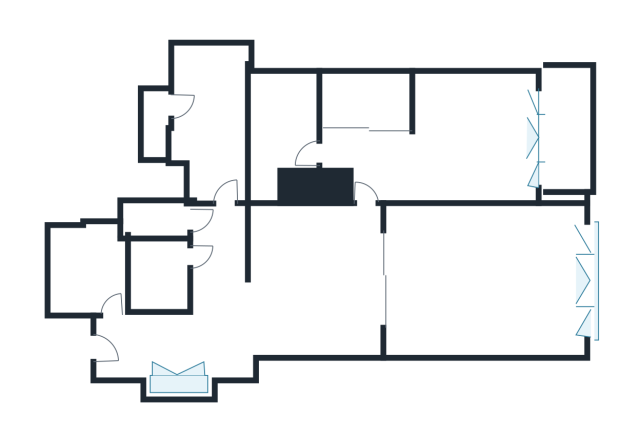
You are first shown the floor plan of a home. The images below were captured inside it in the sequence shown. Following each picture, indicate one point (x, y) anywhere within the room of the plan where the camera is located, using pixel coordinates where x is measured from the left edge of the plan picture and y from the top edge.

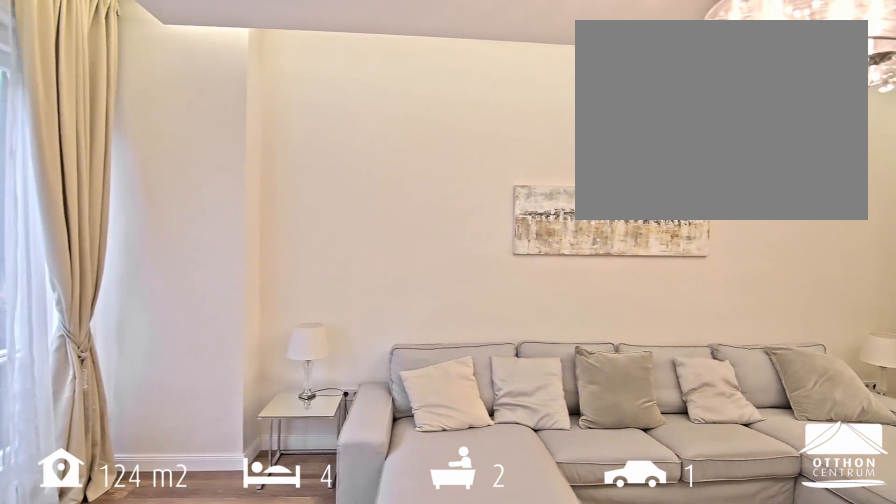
(487, 287)
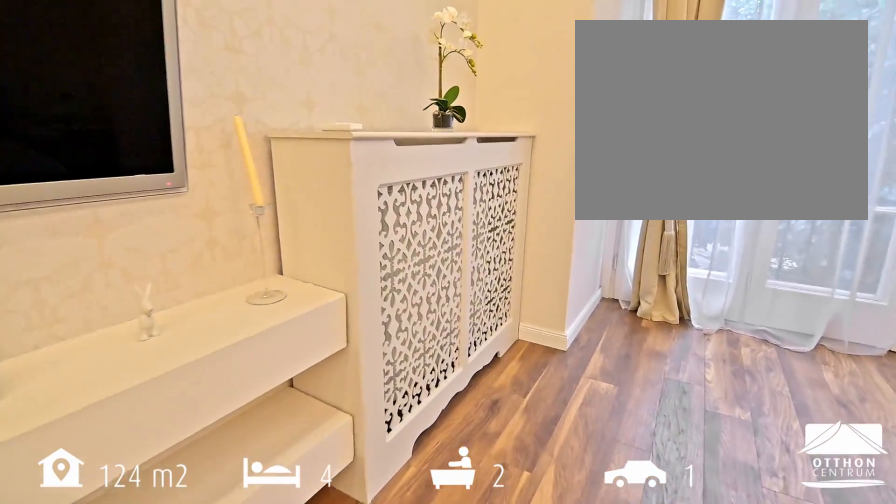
(487, 287)
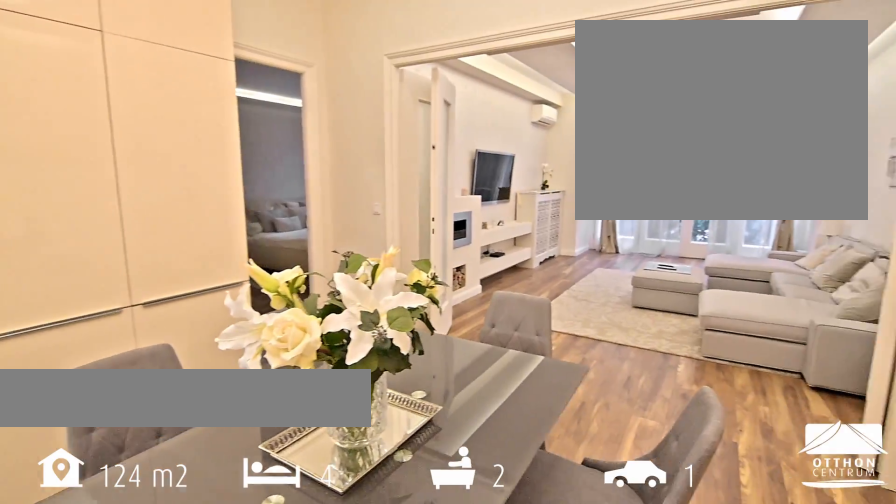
(334, 288)
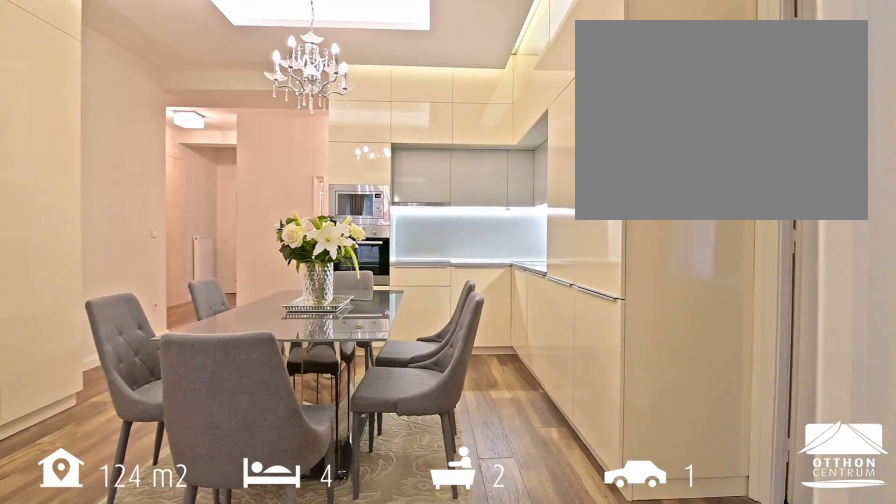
(334, 288)
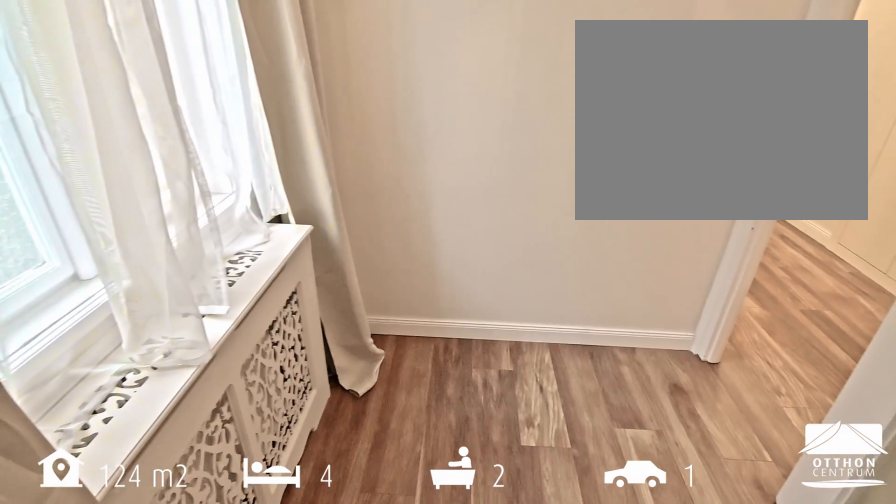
(92, 282)
